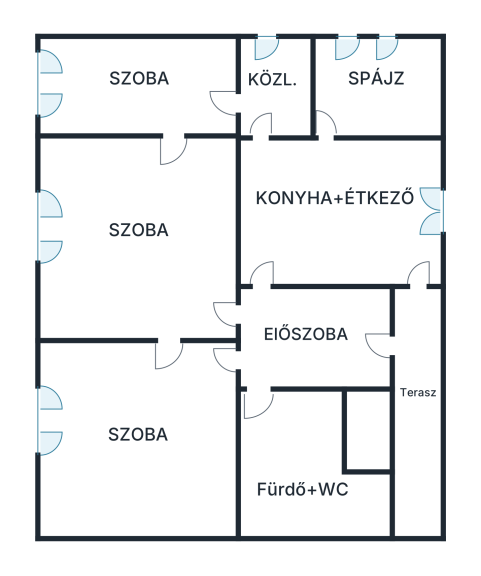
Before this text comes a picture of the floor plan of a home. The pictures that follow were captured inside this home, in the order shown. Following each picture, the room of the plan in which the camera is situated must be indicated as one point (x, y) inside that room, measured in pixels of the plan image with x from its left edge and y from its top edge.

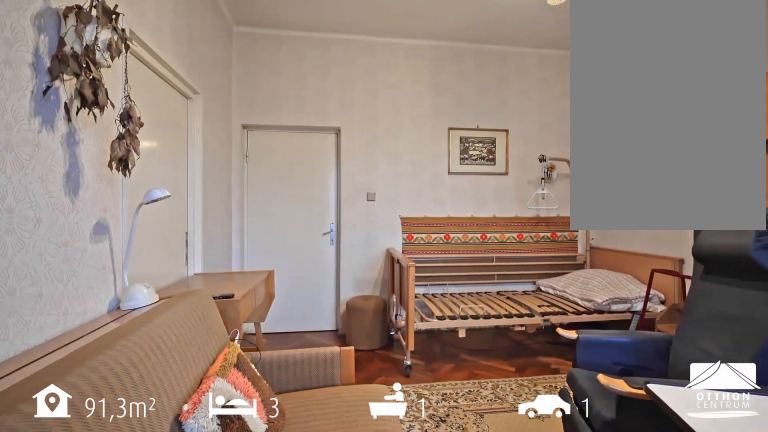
(139, 442)
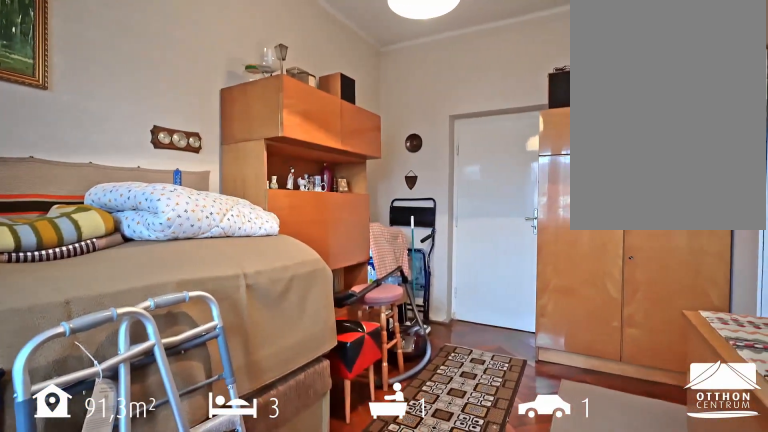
(139, 87)
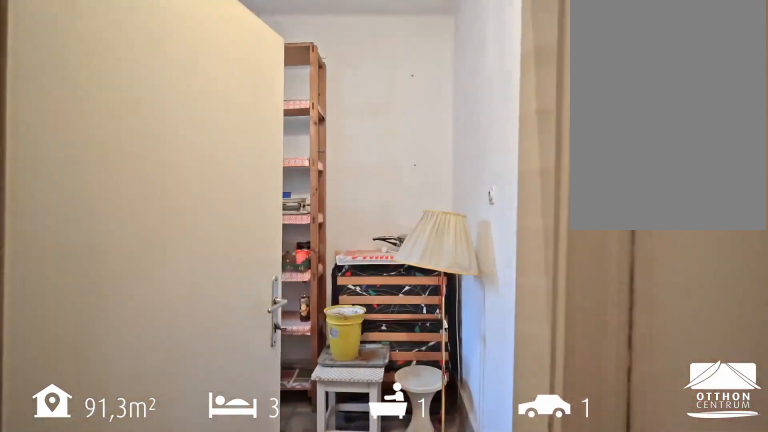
(374, 84)
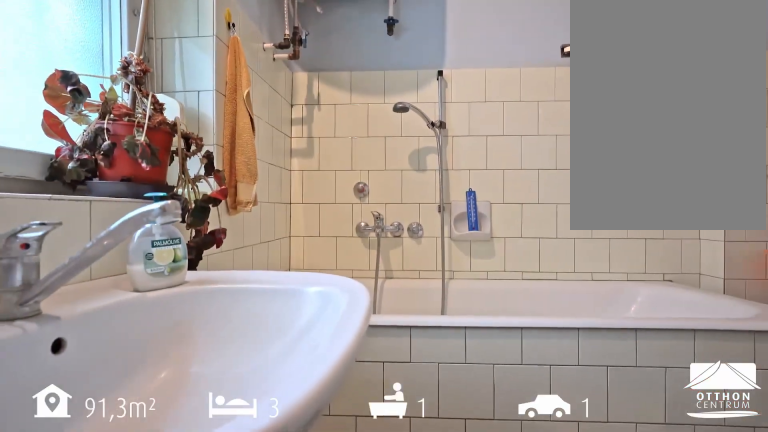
(292, 468)
